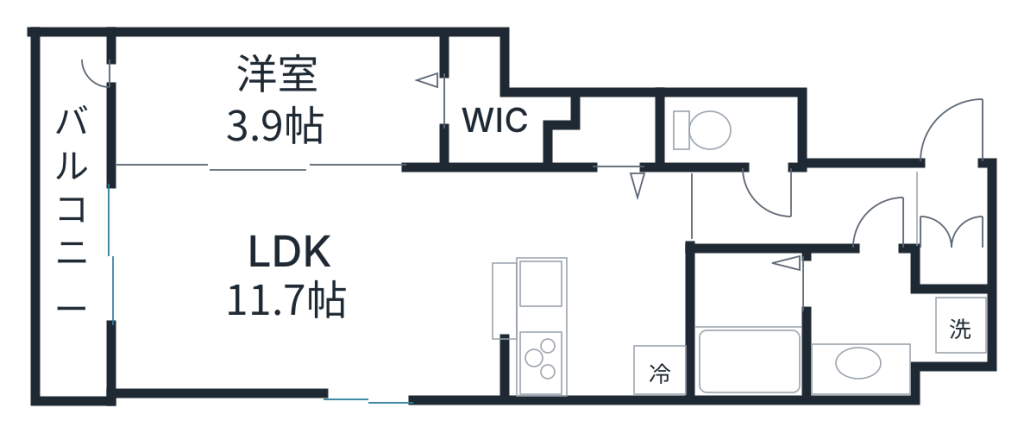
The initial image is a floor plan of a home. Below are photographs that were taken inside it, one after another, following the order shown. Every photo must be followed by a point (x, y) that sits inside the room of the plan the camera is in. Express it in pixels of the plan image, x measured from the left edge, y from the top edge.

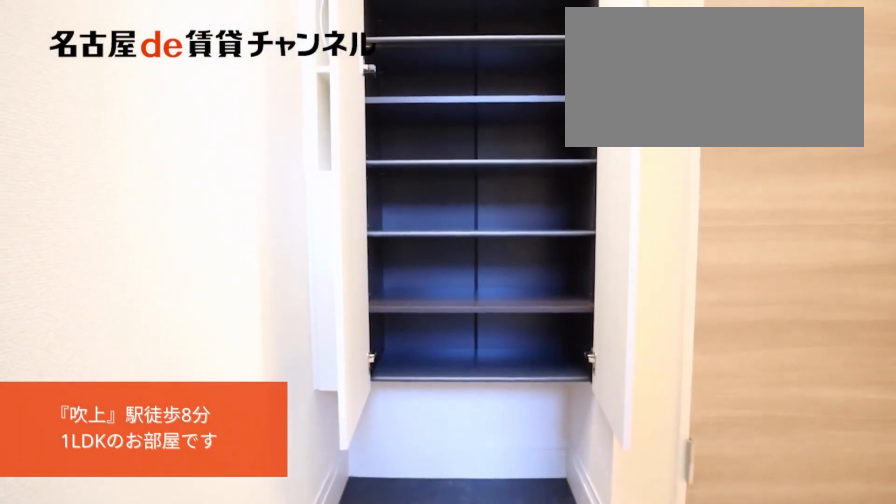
(954, 227)
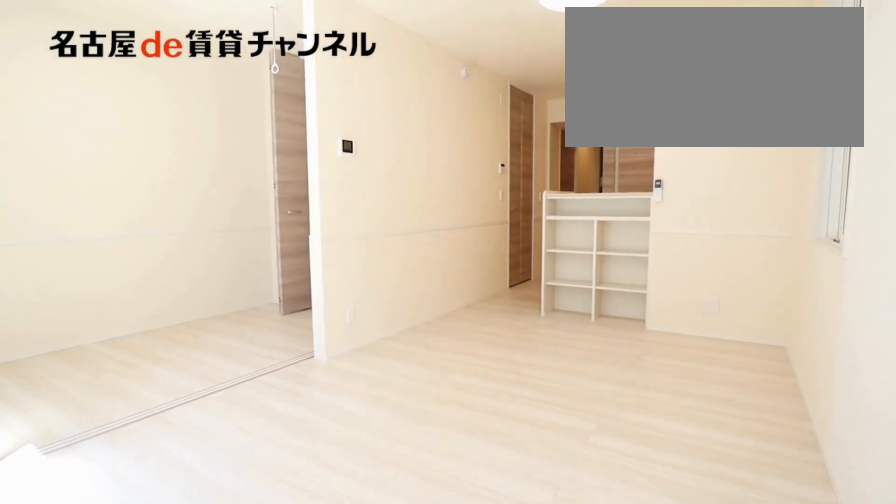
(311, 285)
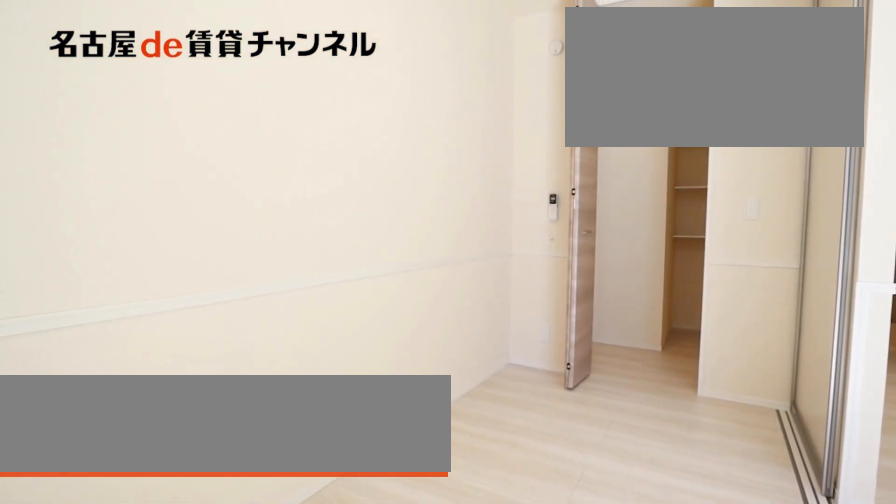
(278, 102)
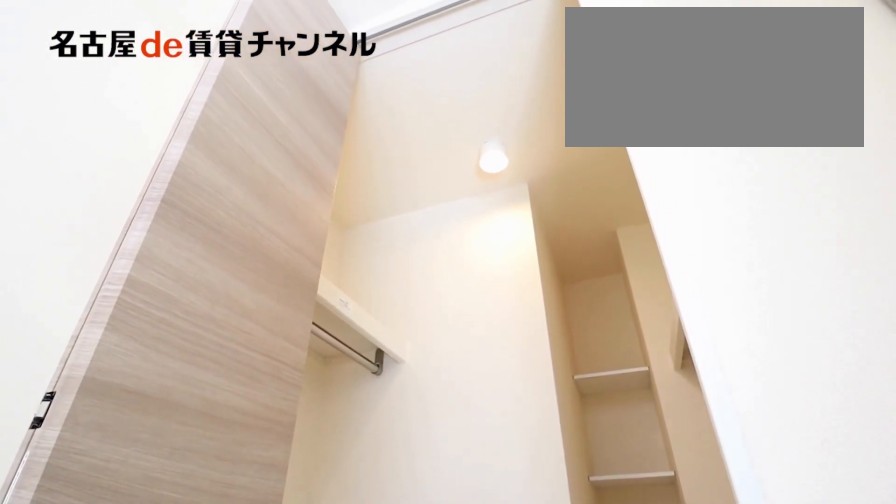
(492, 113)
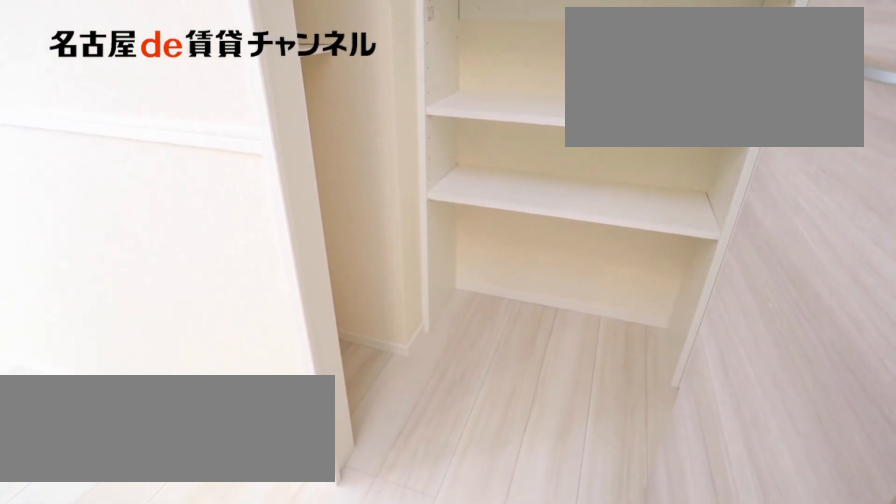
(604, 136)
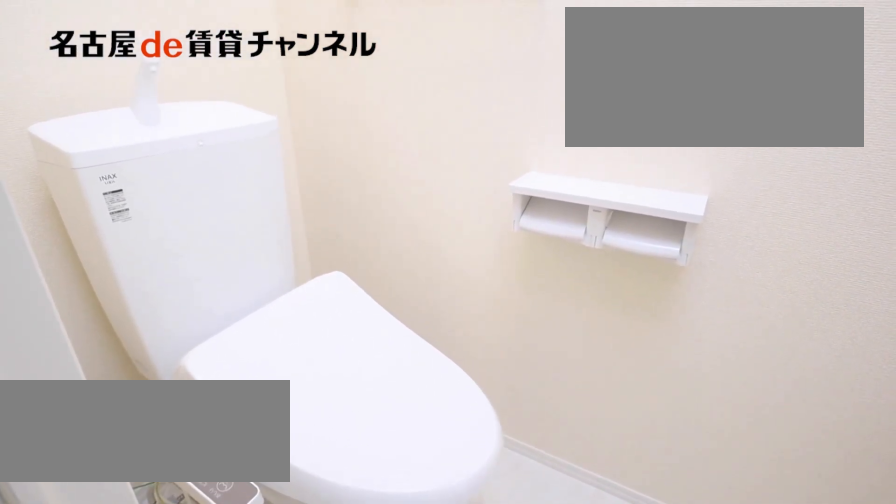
(733, 131)
